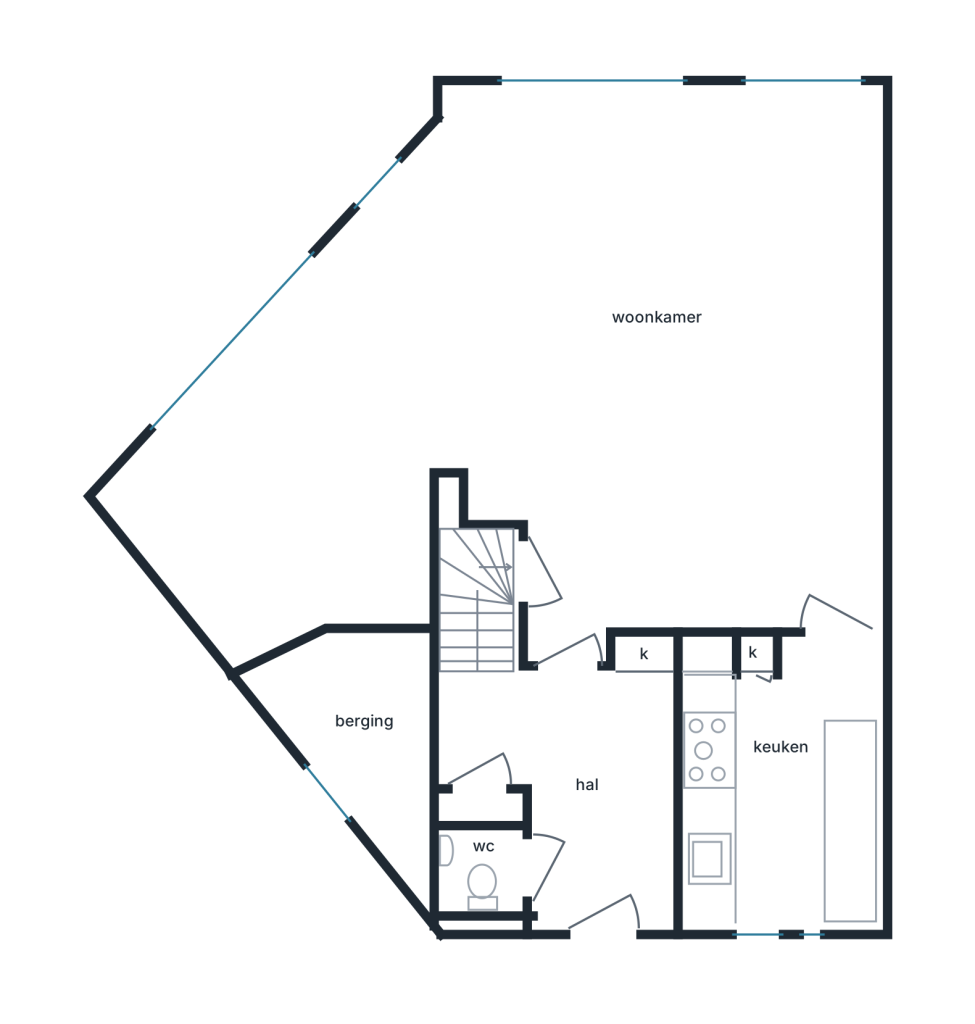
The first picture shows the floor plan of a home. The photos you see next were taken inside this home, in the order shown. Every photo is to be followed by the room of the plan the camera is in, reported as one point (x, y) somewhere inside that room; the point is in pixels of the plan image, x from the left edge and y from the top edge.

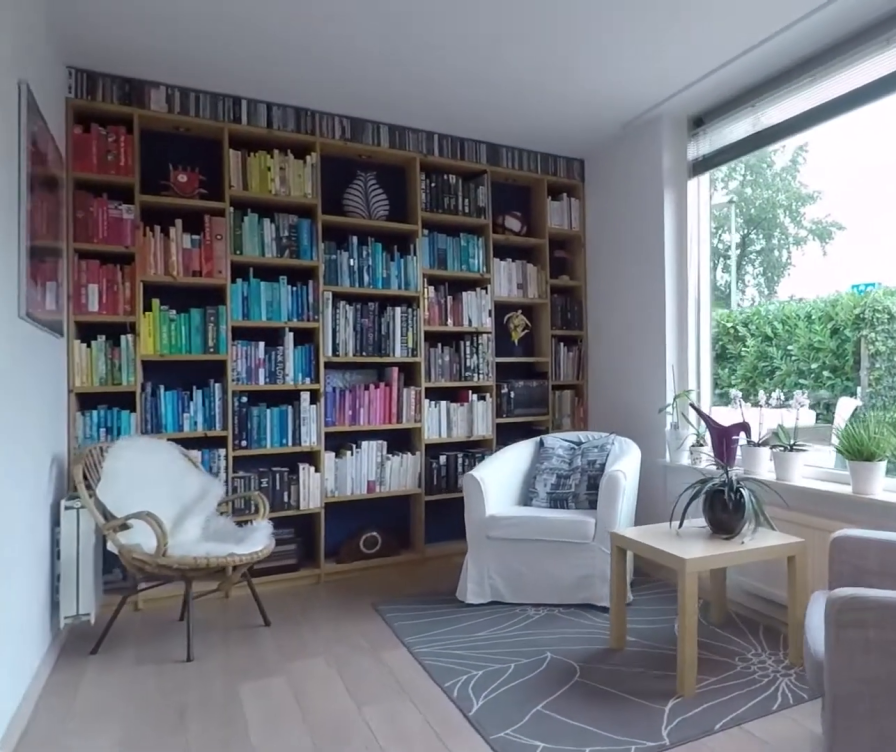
(626, 468)
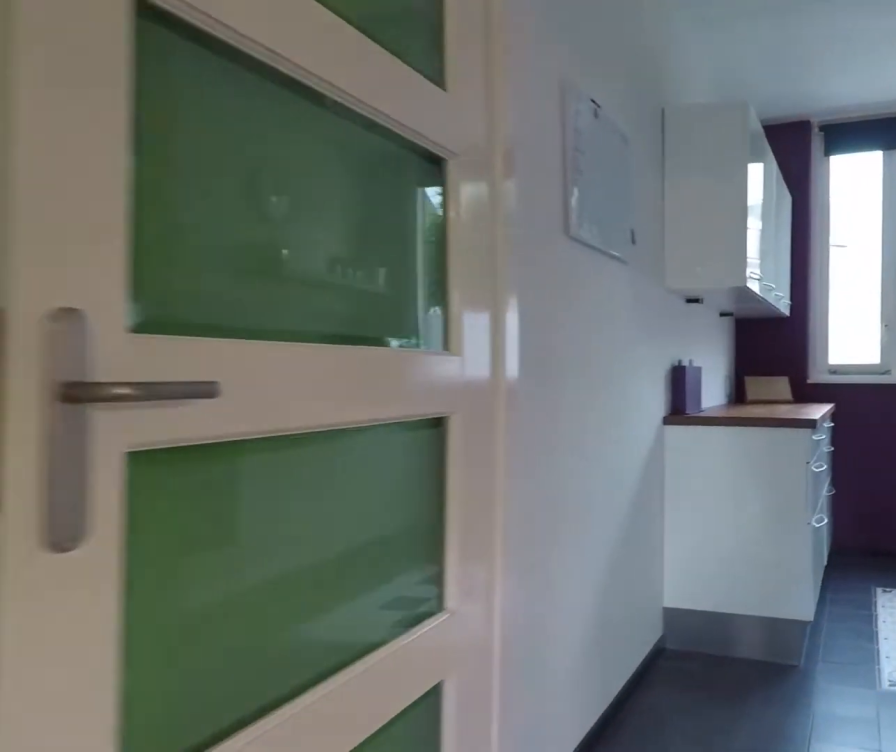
(626, 468)
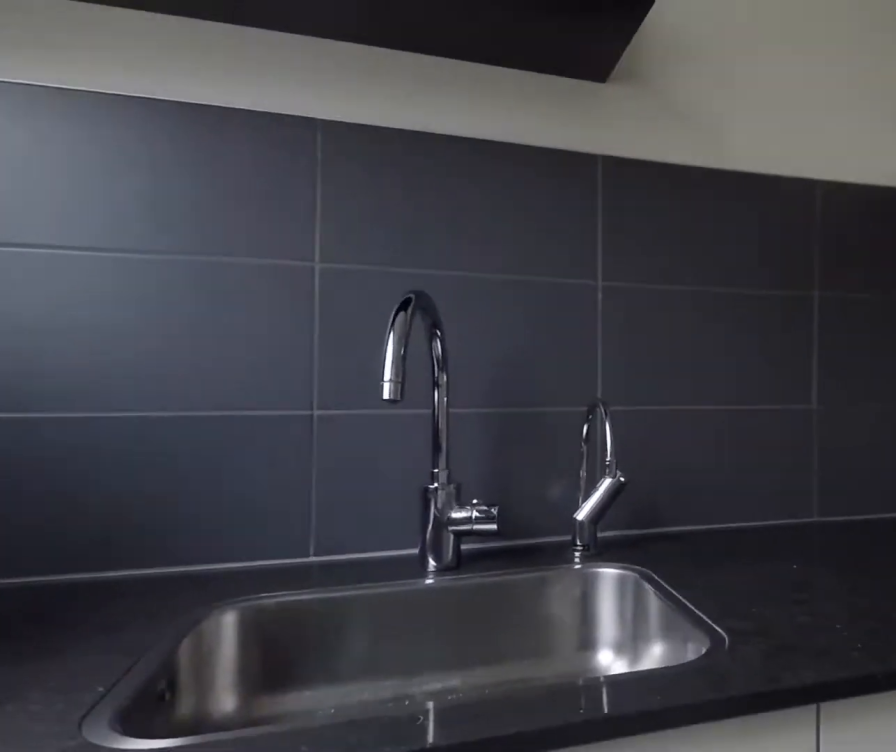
(783, 790)
